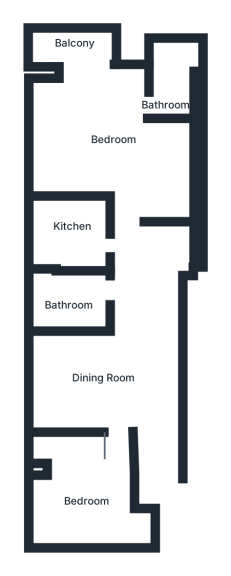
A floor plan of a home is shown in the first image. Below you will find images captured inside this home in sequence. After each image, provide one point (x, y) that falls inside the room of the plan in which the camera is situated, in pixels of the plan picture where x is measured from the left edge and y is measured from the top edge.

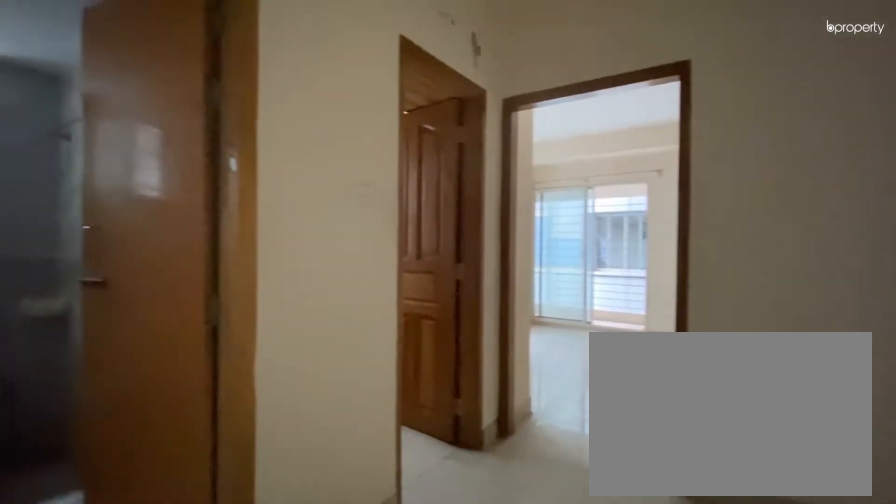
(123, 351)
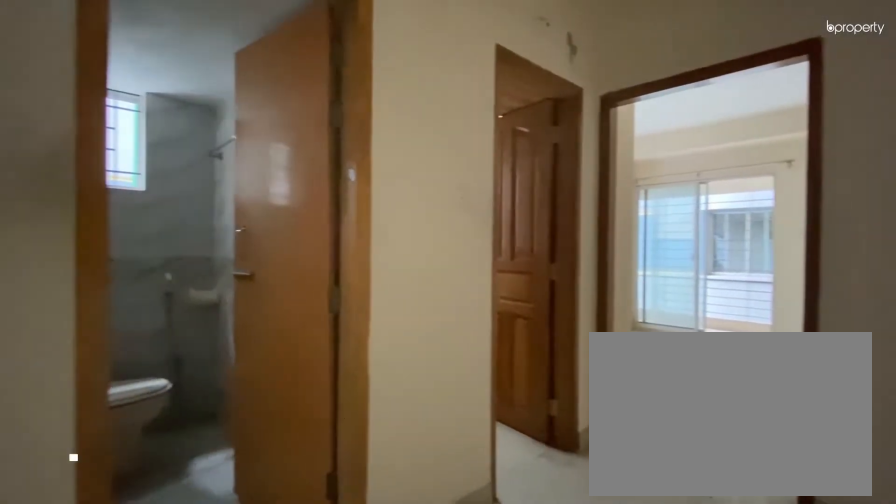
(123, 351)
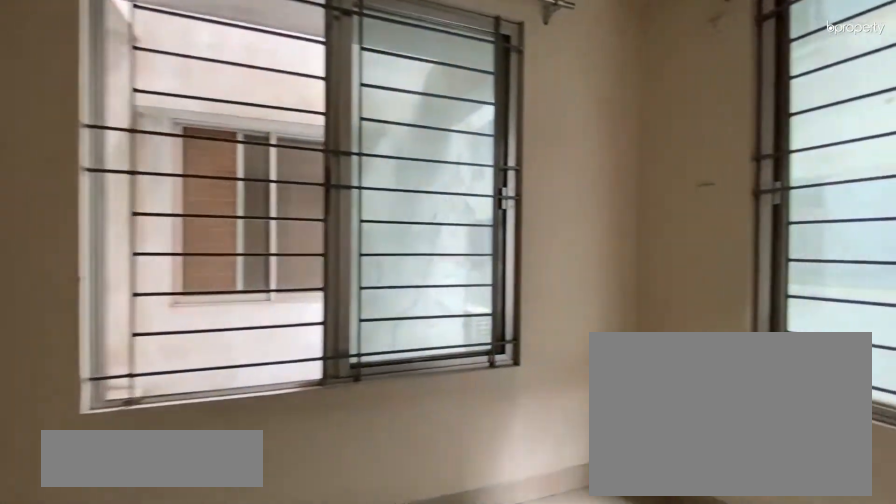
(93, 496)
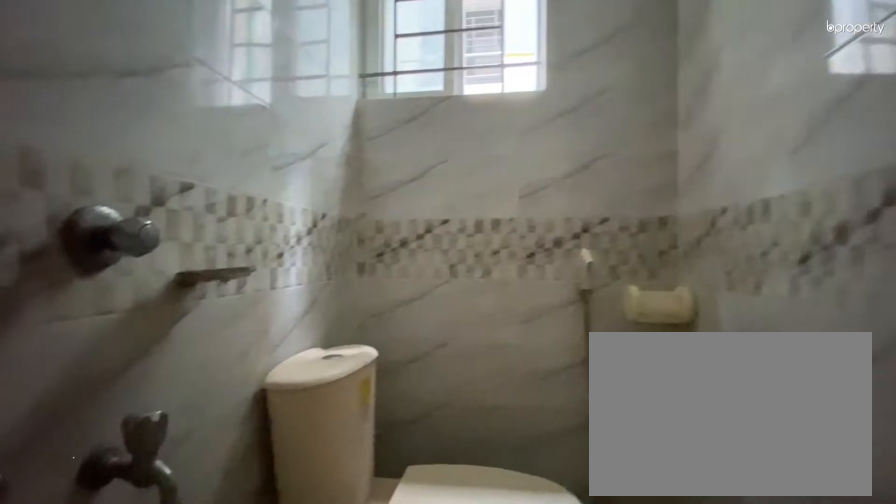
(76, 300)
